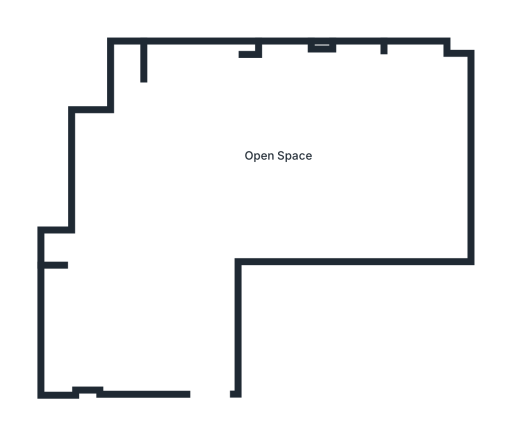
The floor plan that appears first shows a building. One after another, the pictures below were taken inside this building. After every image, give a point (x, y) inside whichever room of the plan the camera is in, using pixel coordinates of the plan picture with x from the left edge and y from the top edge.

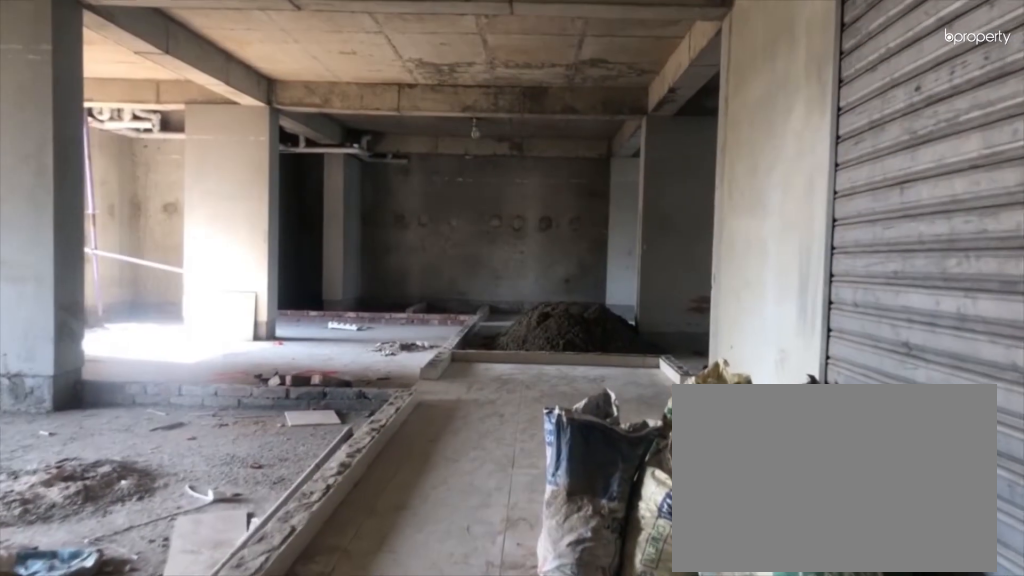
(195, 350)
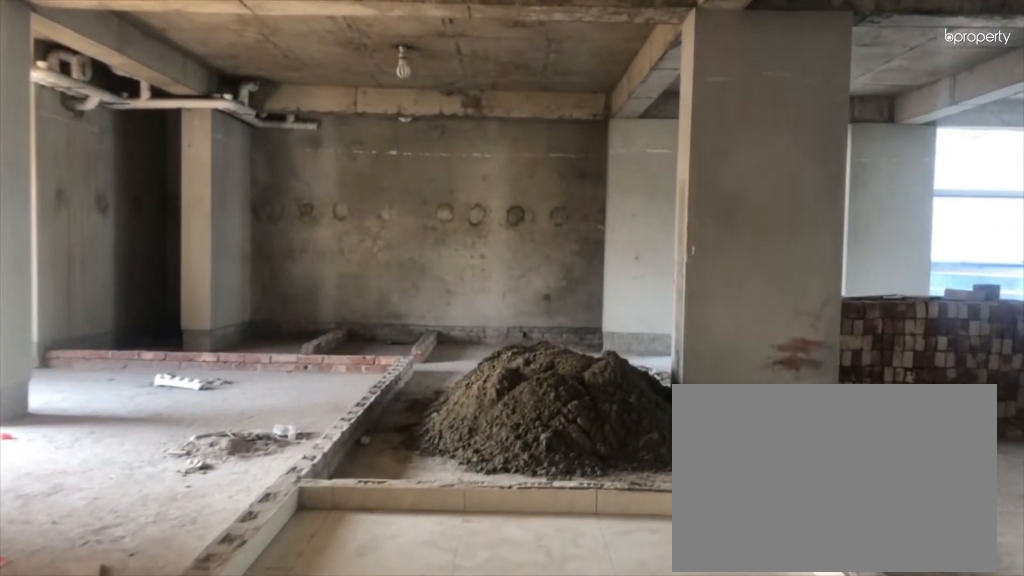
(207, 236)
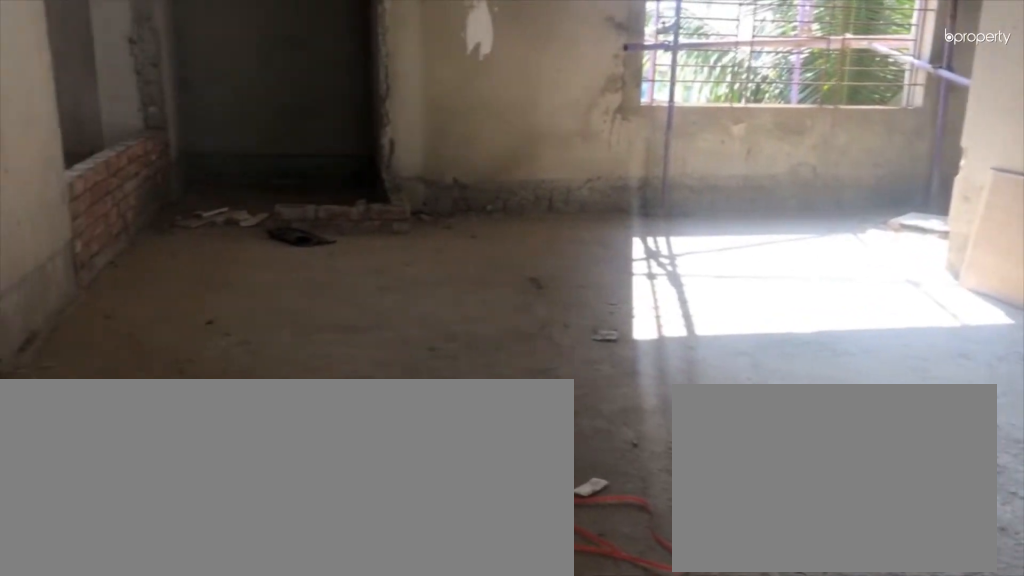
(241, 150)
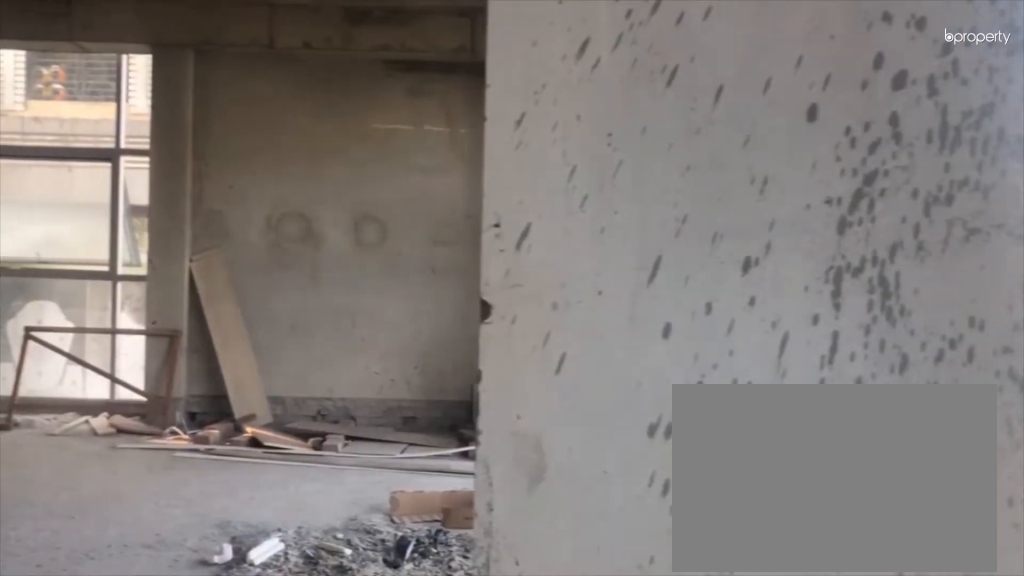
(241, 151)
